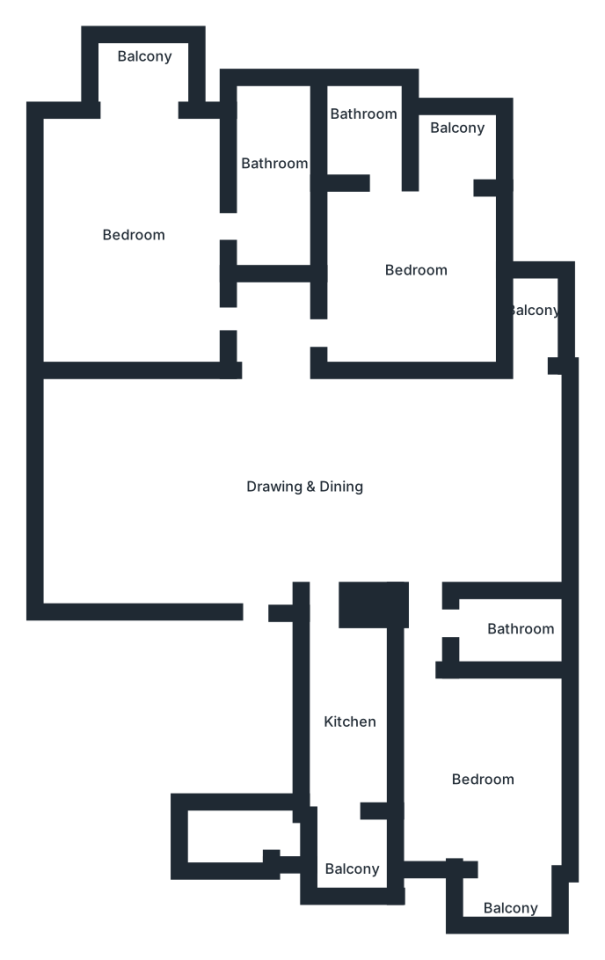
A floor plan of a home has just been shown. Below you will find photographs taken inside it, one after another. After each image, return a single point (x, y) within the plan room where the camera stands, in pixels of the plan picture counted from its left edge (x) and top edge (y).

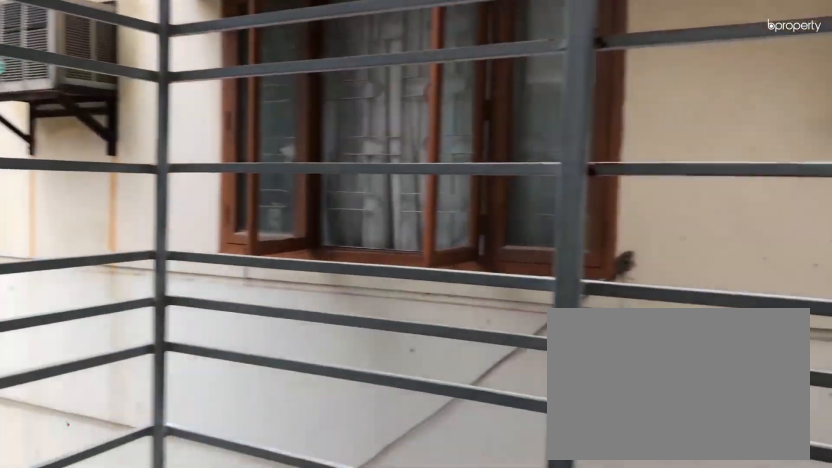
(530, 306)
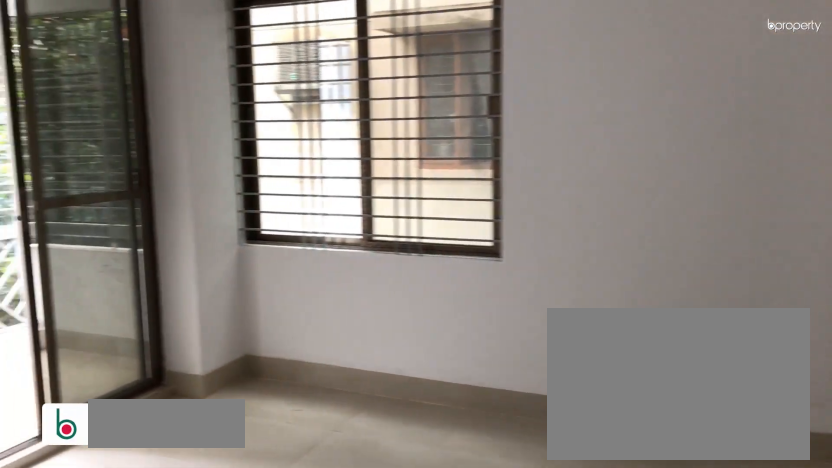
(405, 268)
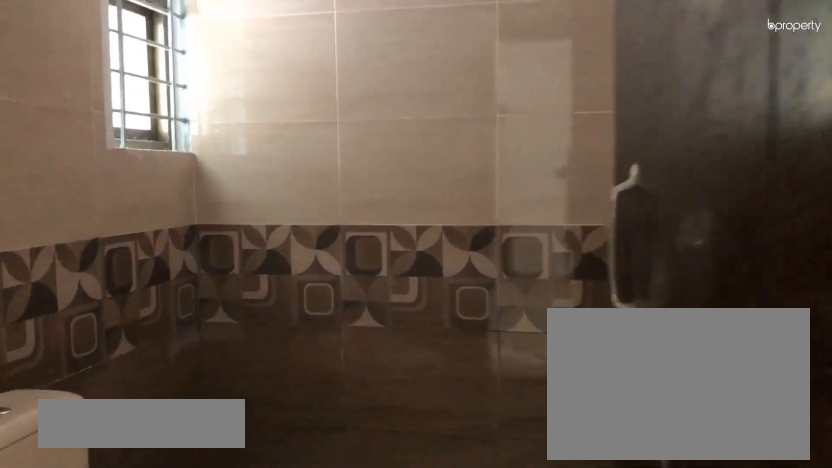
(361, 119)
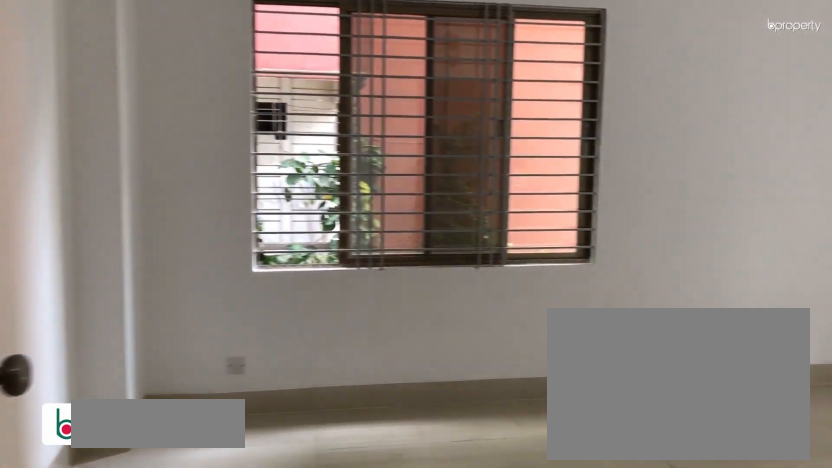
(130, 213)
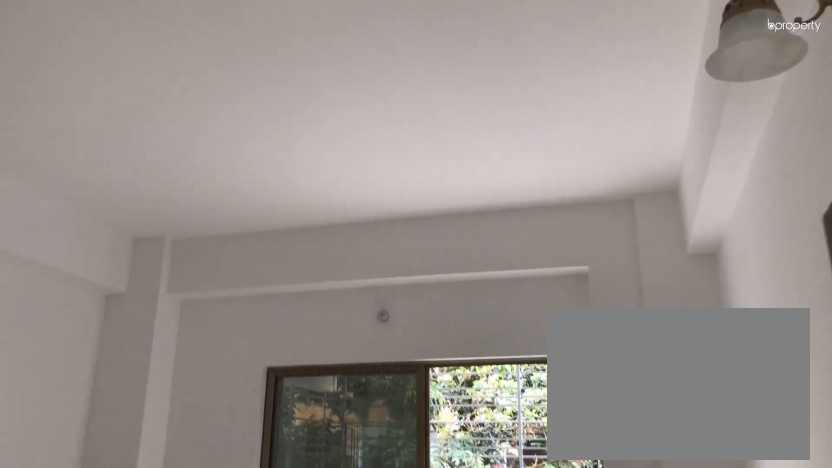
(130, 213)
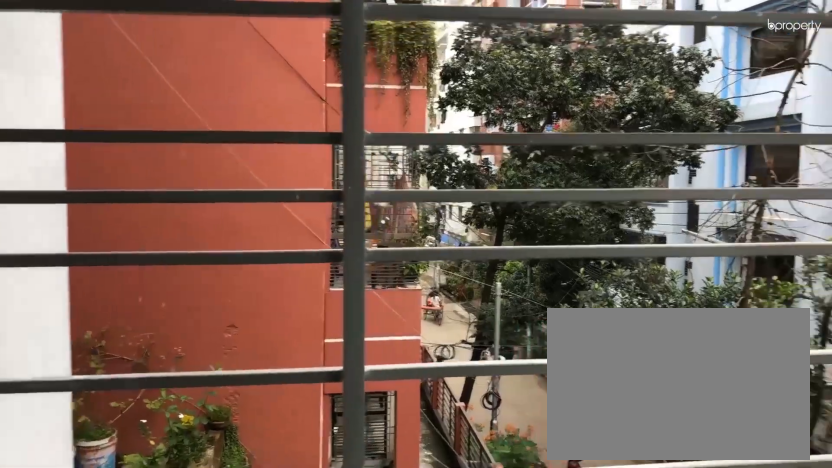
(139, 60)
